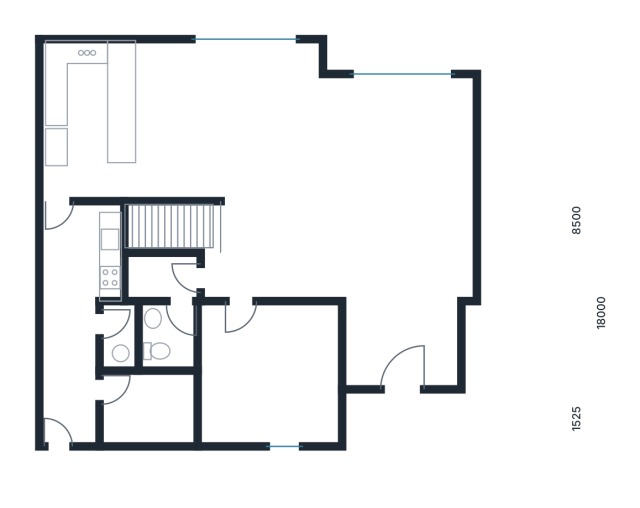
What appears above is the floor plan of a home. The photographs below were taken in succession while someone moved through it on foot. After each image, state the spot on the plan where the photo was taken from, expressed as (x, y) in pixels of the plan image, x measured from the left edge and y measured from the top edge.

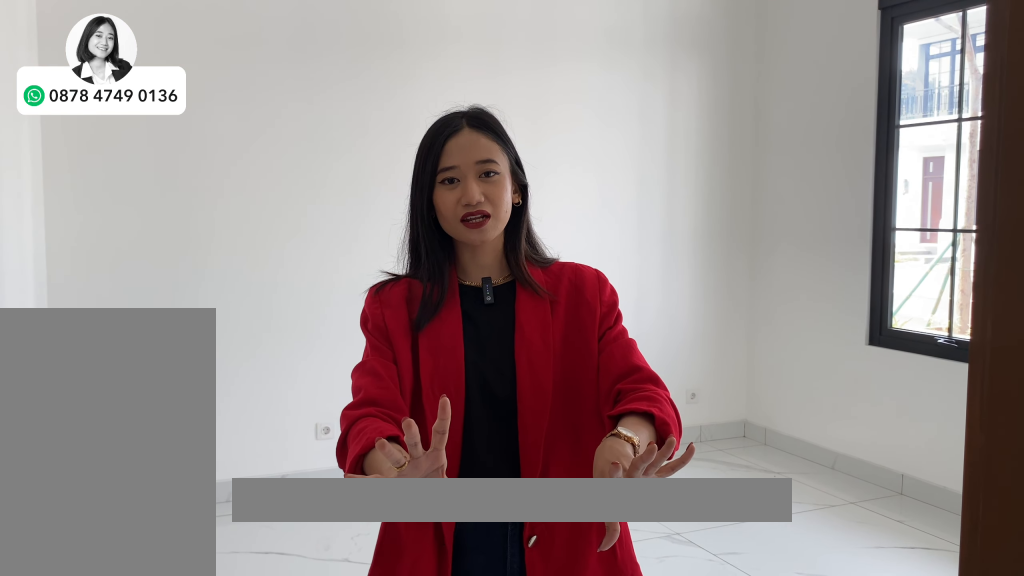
(281, 347)
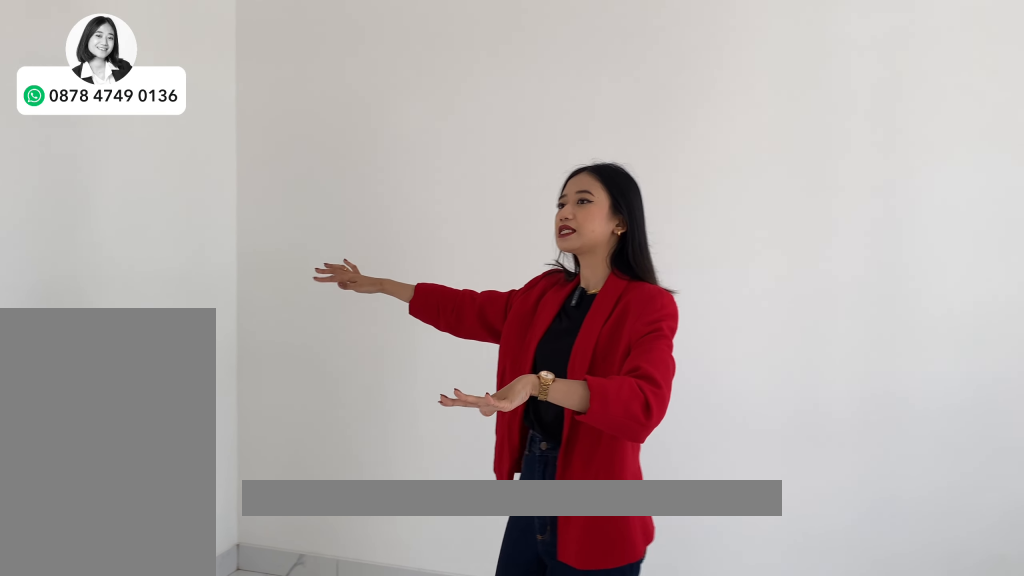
(281, 347)
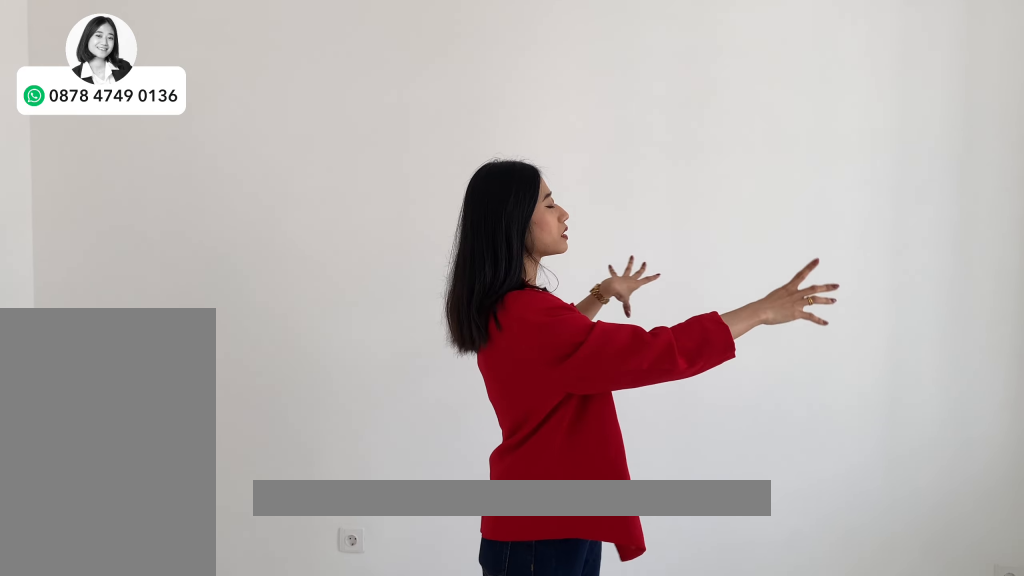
(281, 347)
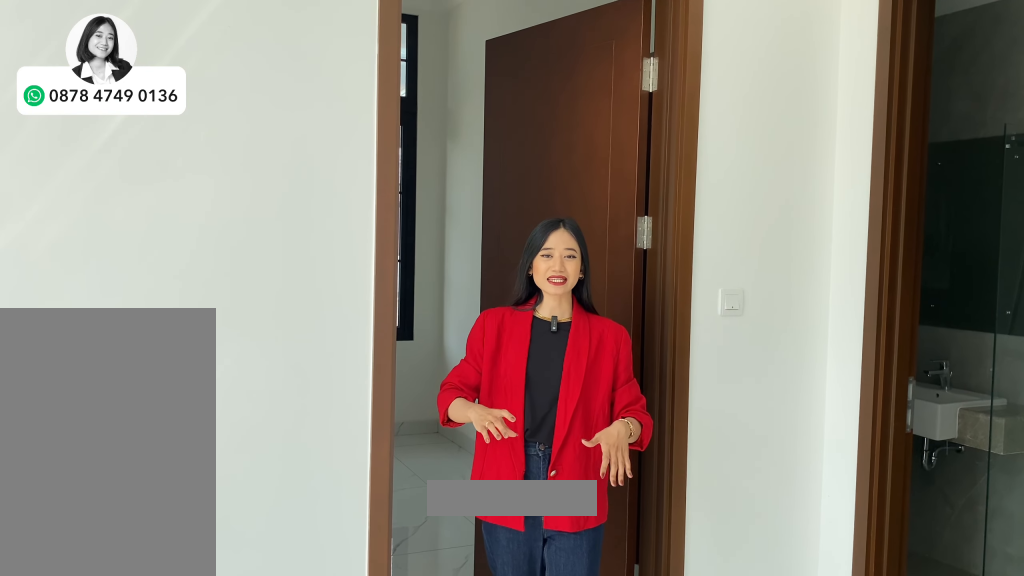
(258, 274)
